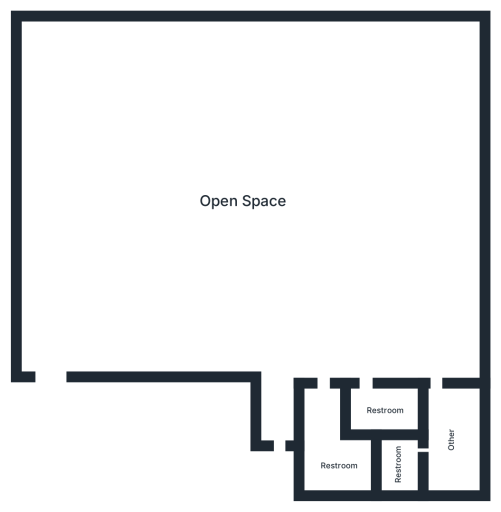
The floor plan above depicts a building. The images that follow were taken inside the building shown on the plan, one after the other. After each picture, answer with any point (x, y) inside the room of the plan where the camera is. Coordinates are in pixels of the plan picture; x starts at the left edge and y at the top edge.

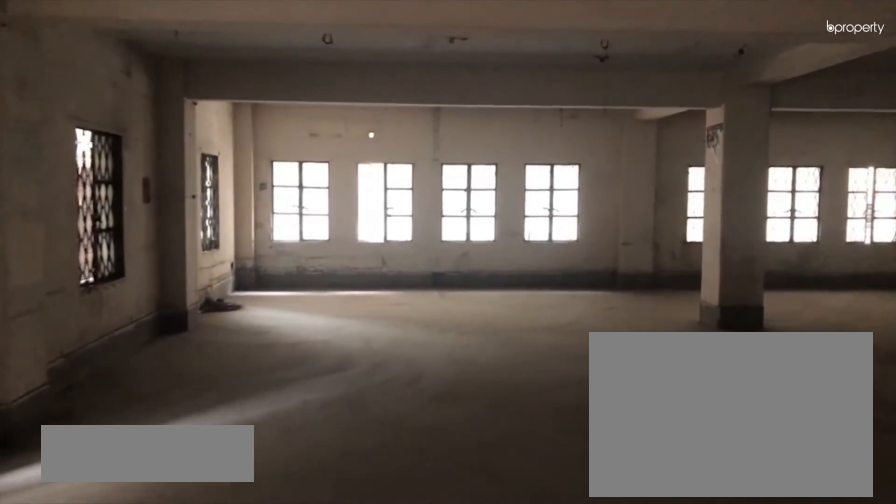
(247, 205)
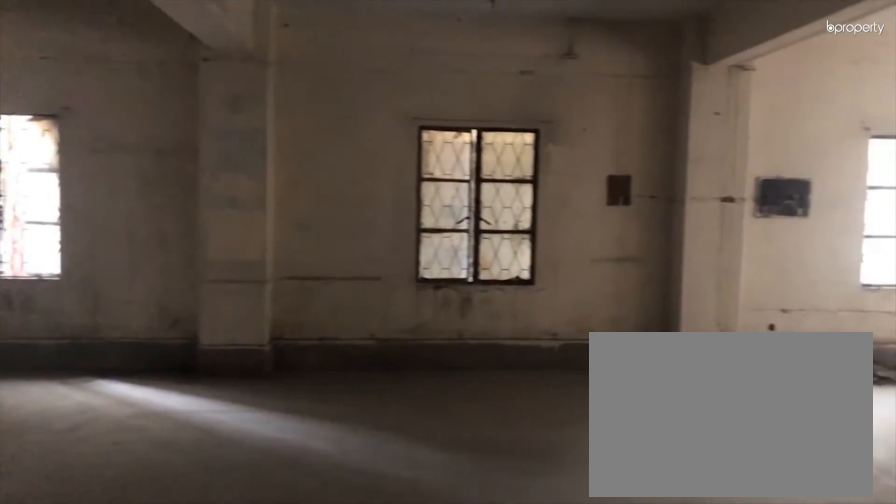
(247, 205)
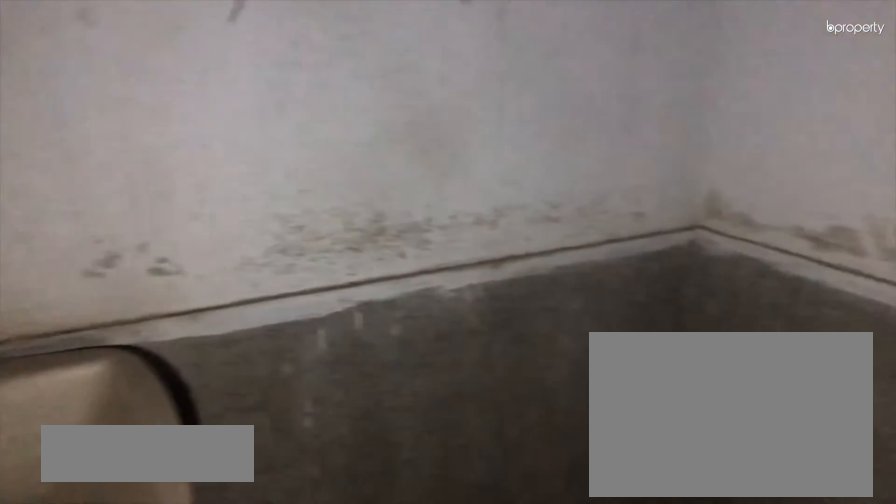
(388, 411)
